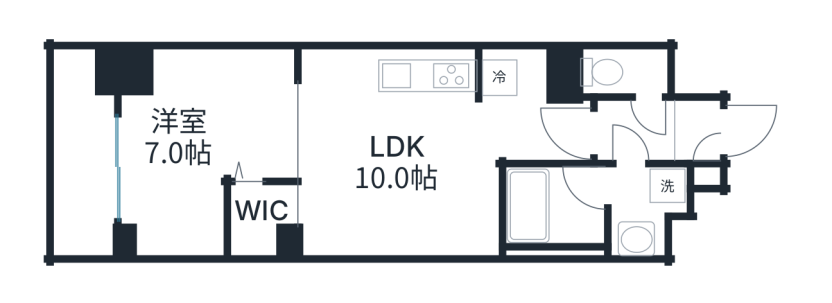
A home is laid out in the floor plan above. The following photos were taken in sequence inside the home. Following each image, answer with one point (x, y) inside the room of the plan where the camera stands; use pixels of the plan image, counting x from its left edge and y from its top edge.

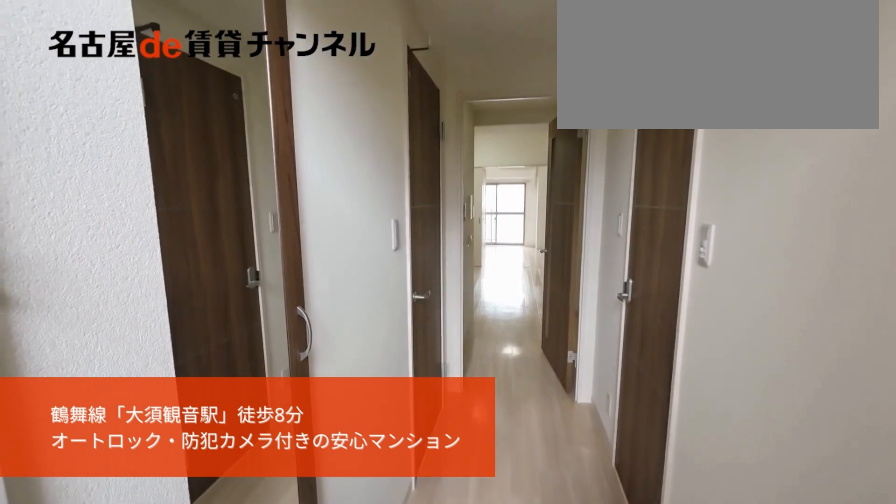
(698, 139)
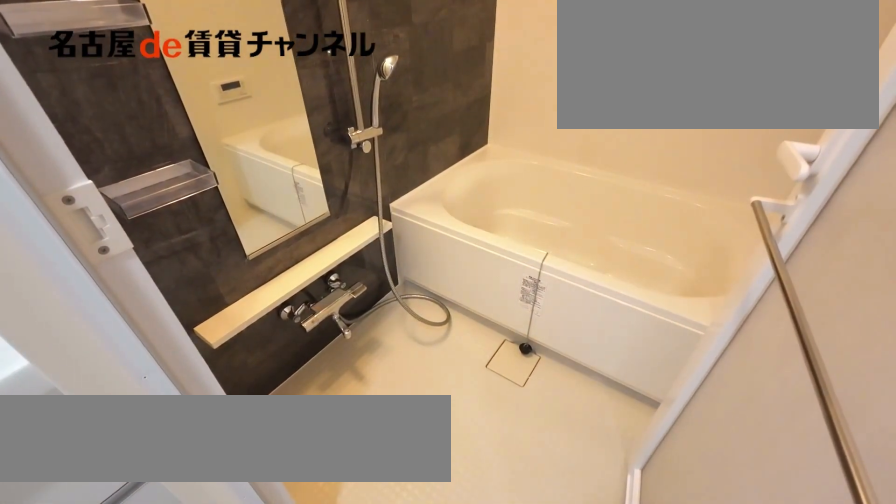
(591, 209)
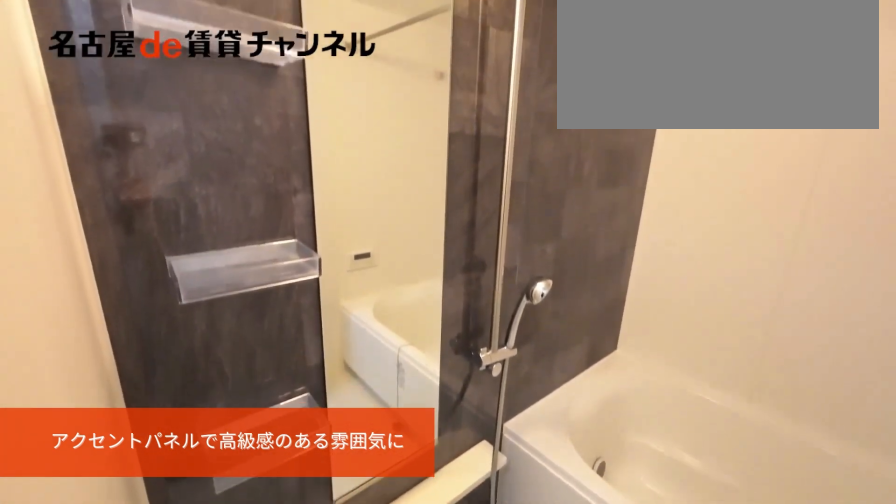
(591, 209)
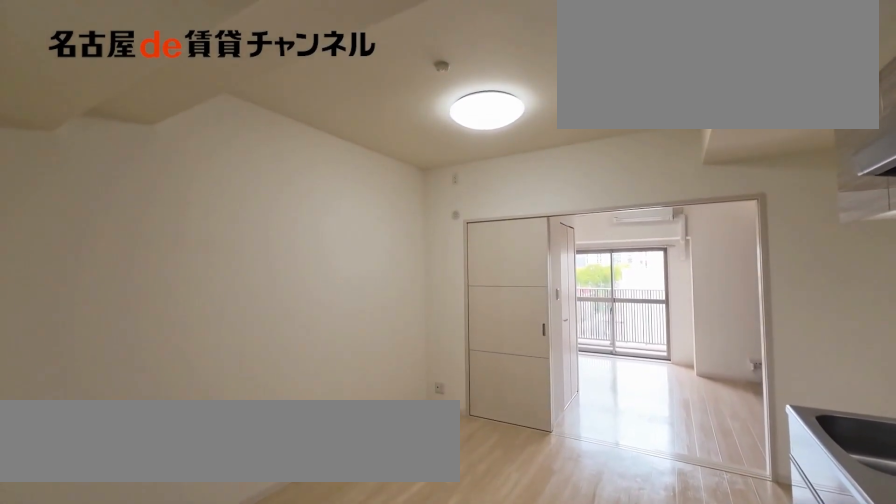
(399, 151)
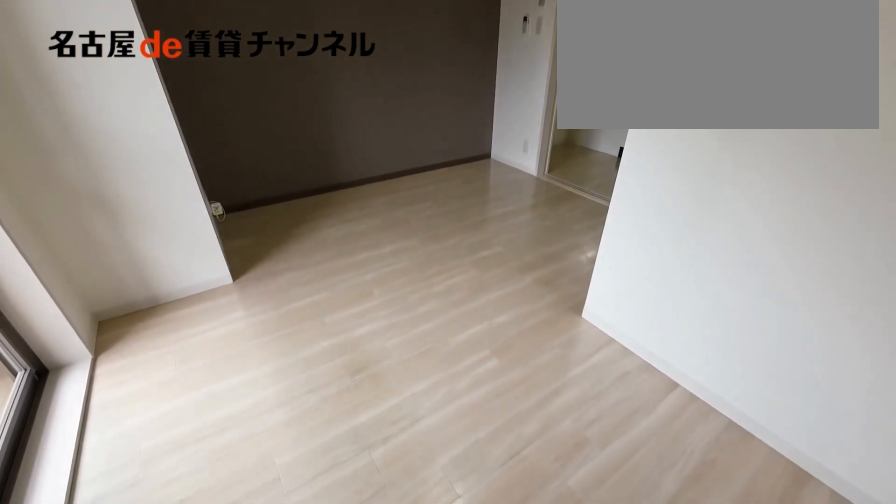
(206, 151)
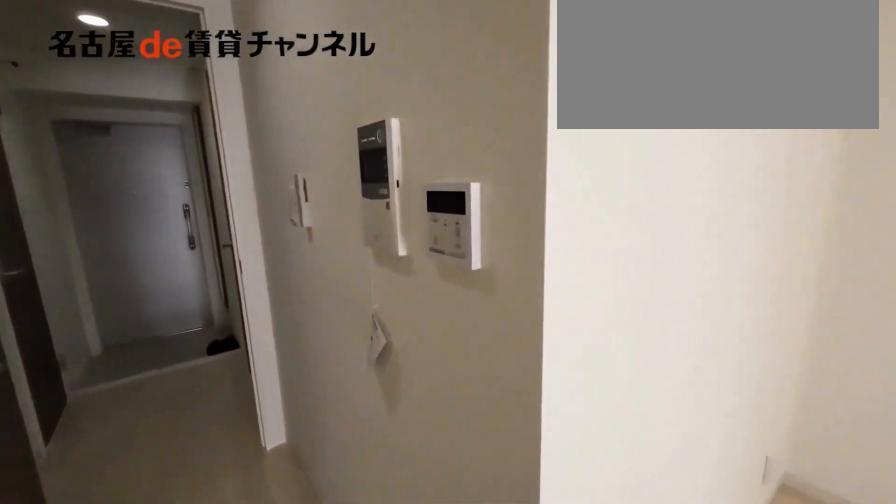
(399, 151)
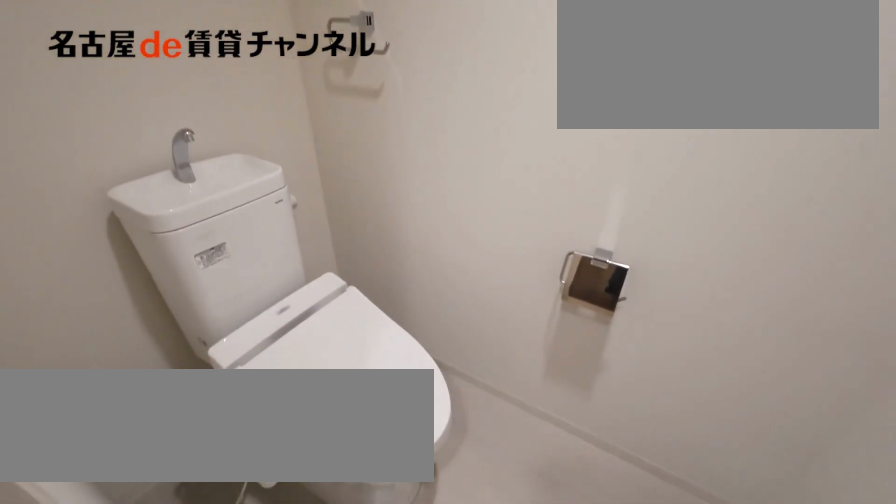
(626, 73)
